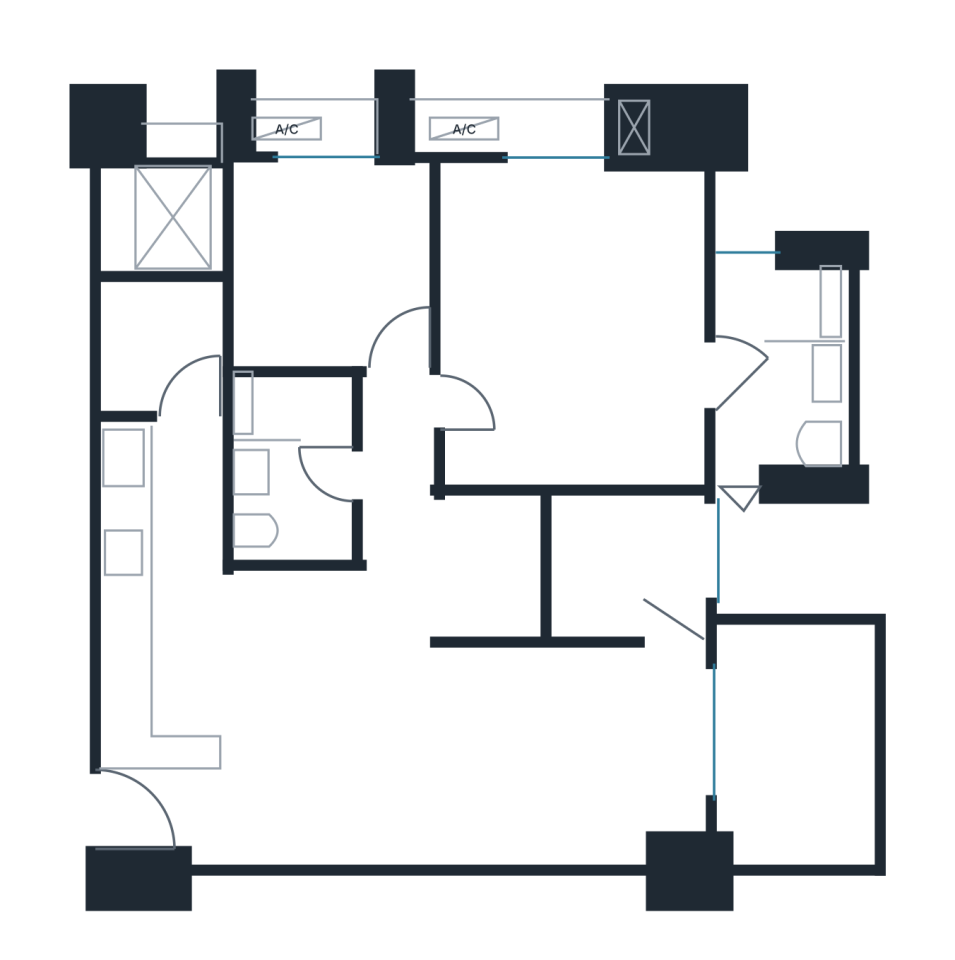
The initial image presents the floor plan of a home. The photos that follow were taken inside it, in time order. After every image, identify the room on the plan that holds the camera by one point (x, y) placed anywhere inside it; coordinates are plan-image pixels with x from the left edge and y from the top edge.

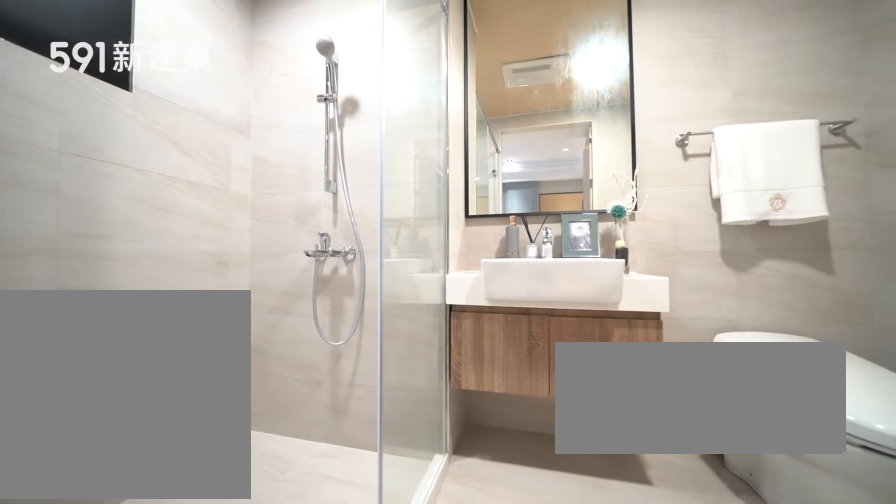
(786, 376)
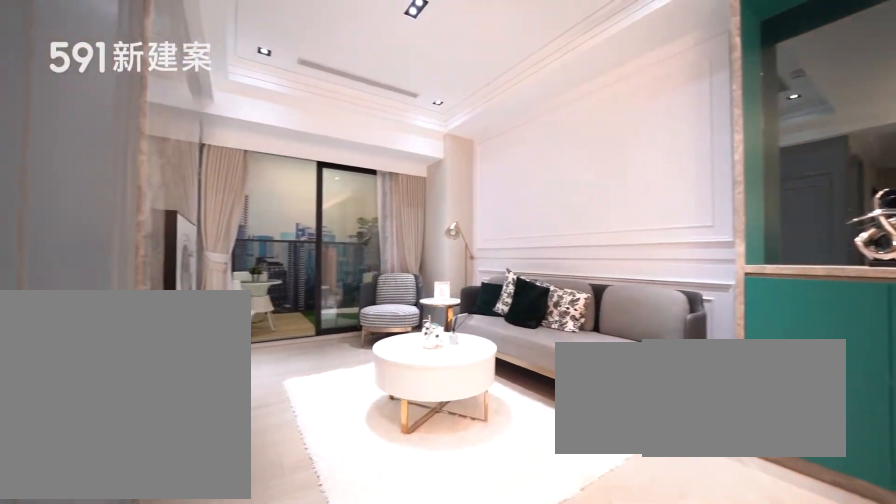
(567, 751)
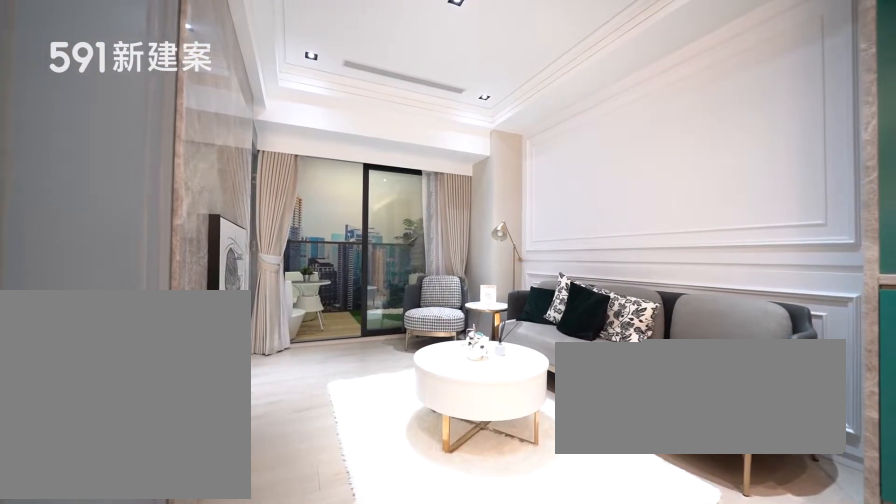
(567, 751)
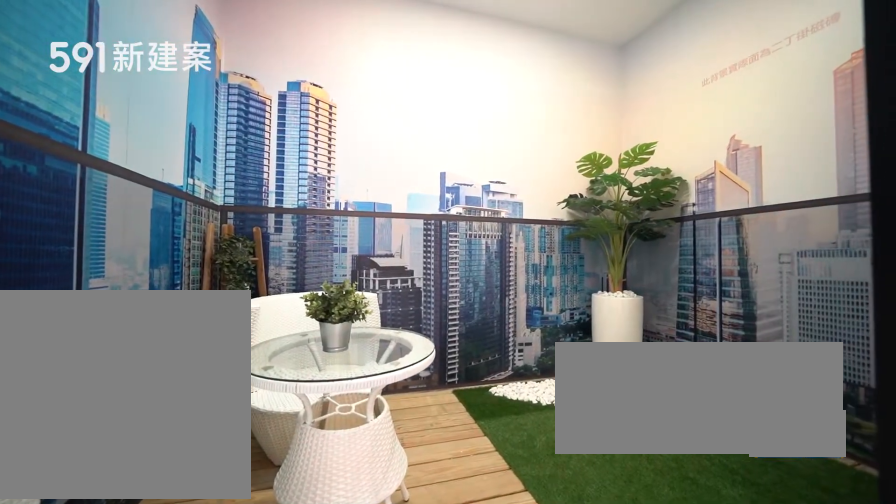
(802, 753)
